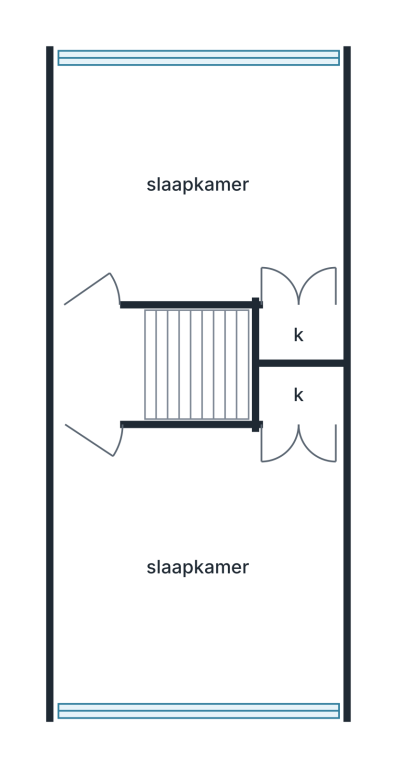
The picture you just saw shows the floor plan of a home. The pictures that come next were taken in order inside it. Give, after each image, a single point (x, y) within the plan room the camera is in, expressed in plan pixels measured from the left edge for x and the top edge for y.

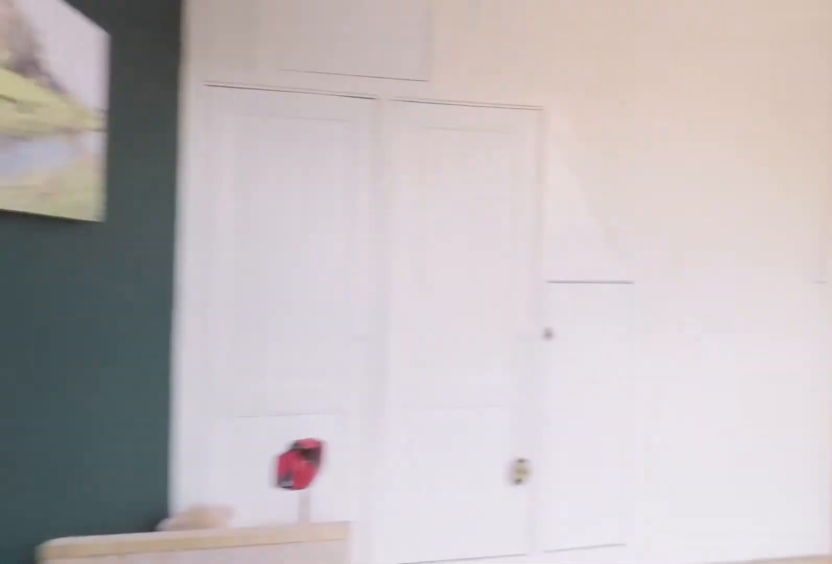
(297, 169)
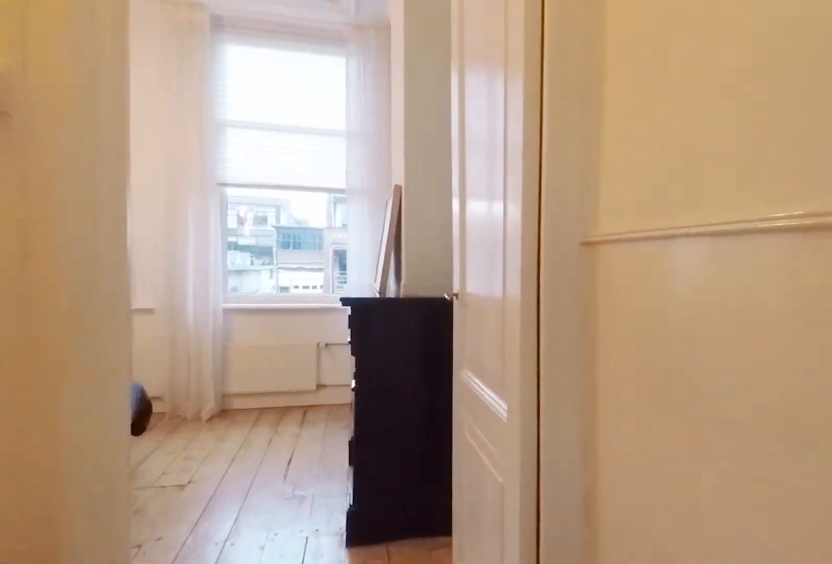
(99, 363)
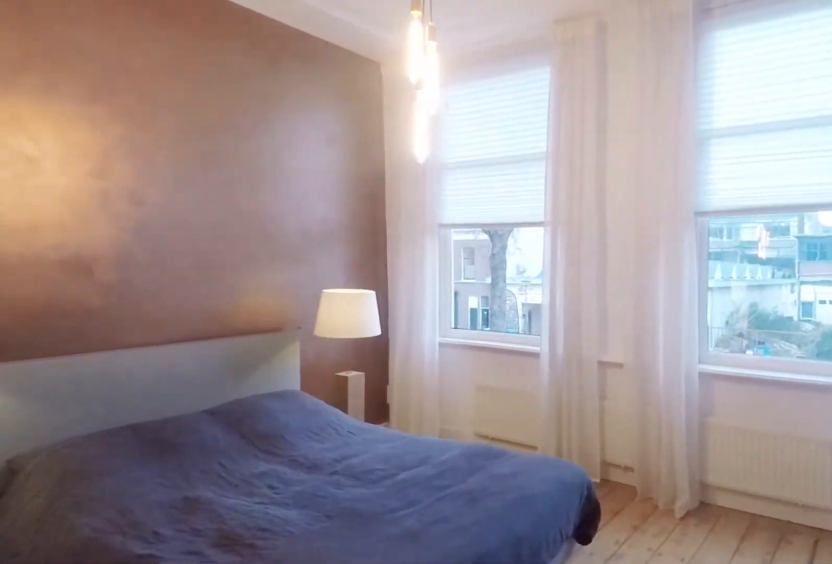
(217, 513)
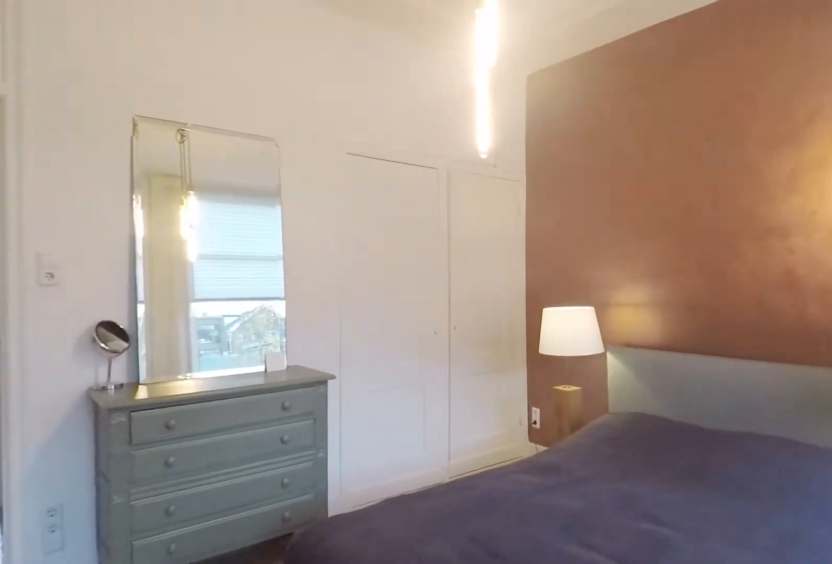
(217, 513)
